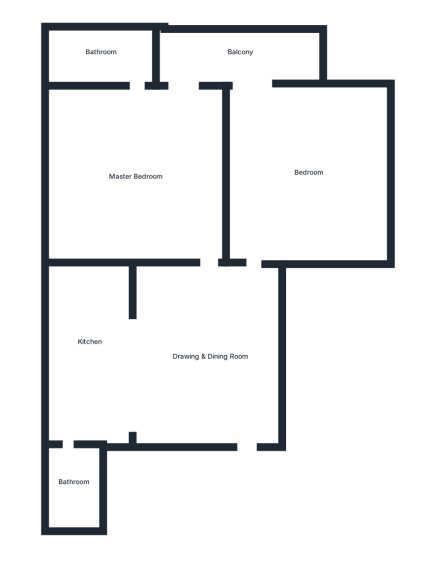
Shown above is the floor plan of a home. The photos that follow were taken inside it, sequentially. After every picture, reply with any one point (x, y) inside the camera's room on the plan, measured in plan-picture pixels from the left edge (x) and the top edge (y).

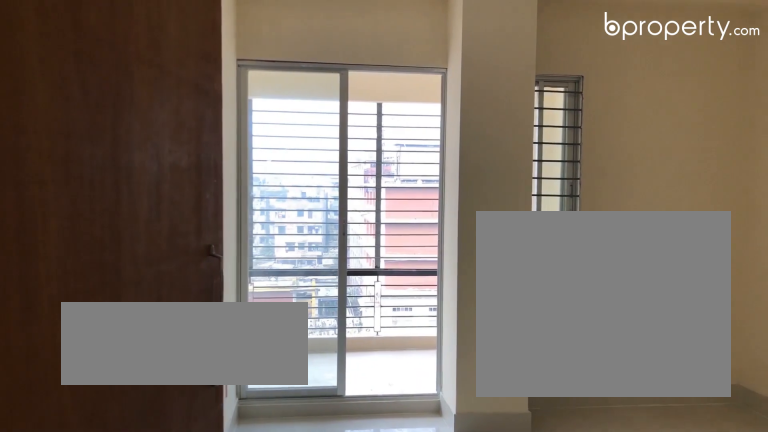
(307, 171)
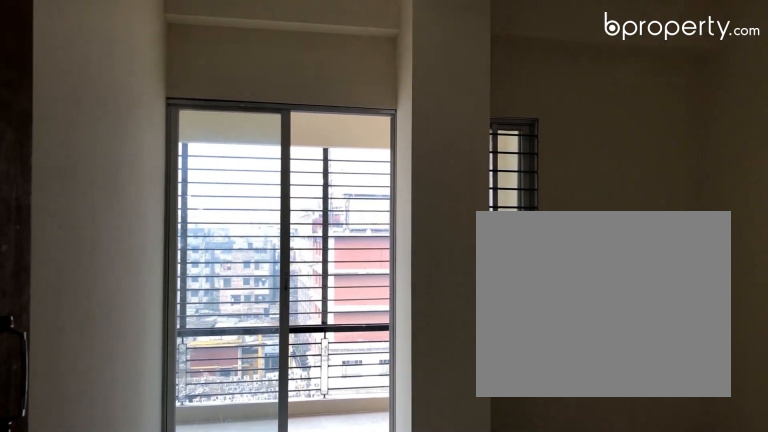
(307, 171)
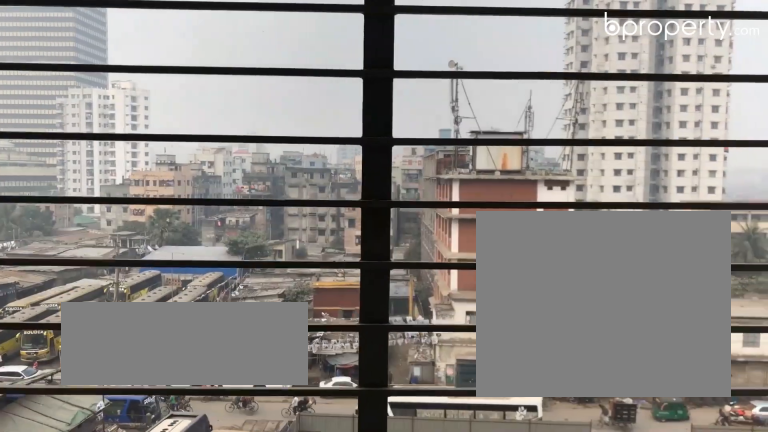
(240, 60)
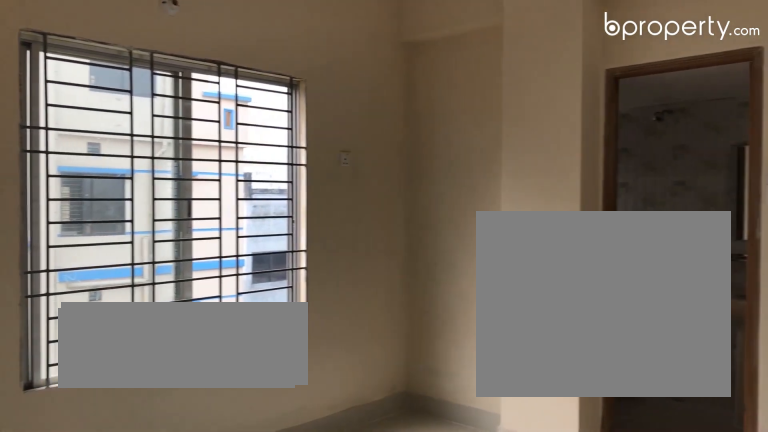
(136, 175)
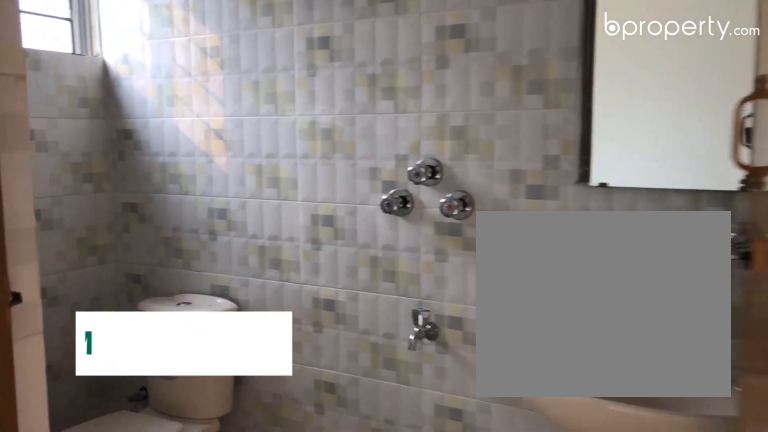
(98, 53)
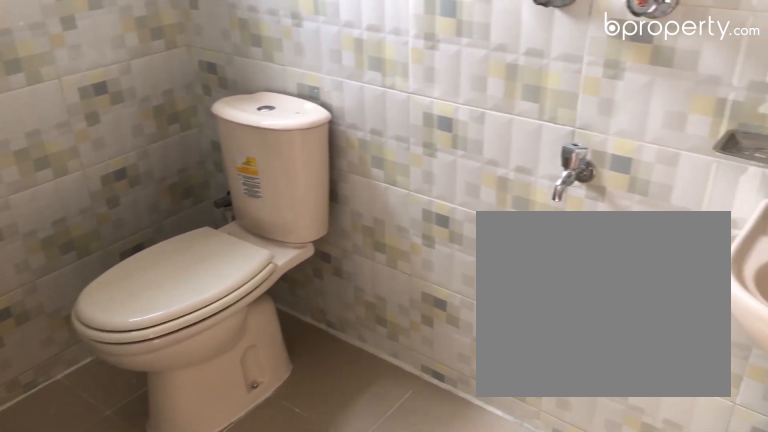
(98, 53)
